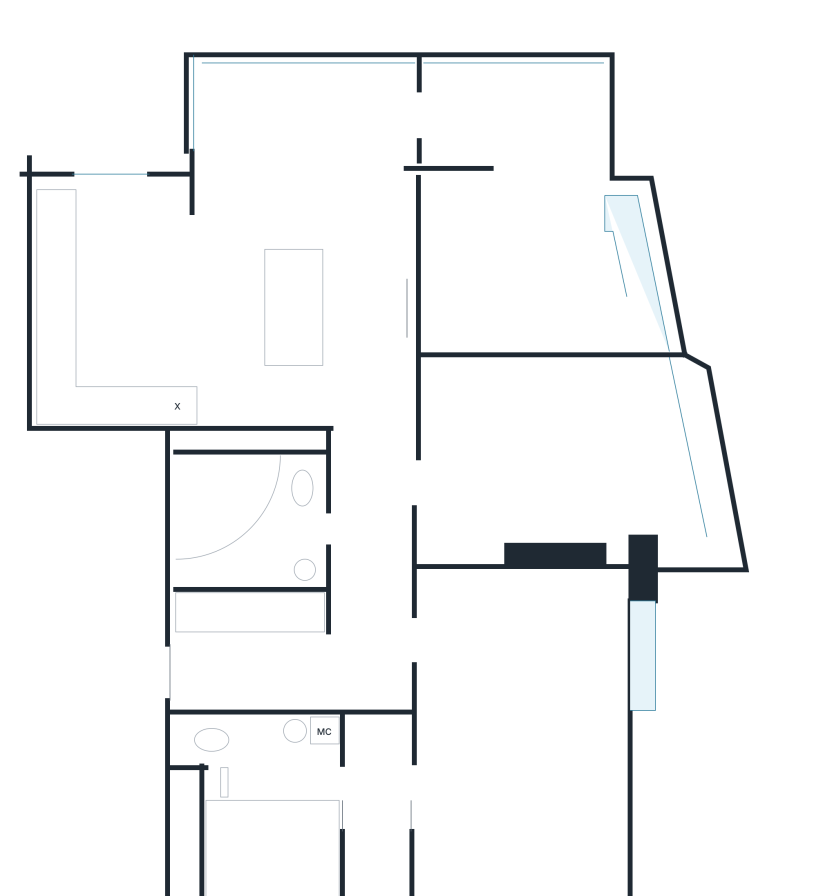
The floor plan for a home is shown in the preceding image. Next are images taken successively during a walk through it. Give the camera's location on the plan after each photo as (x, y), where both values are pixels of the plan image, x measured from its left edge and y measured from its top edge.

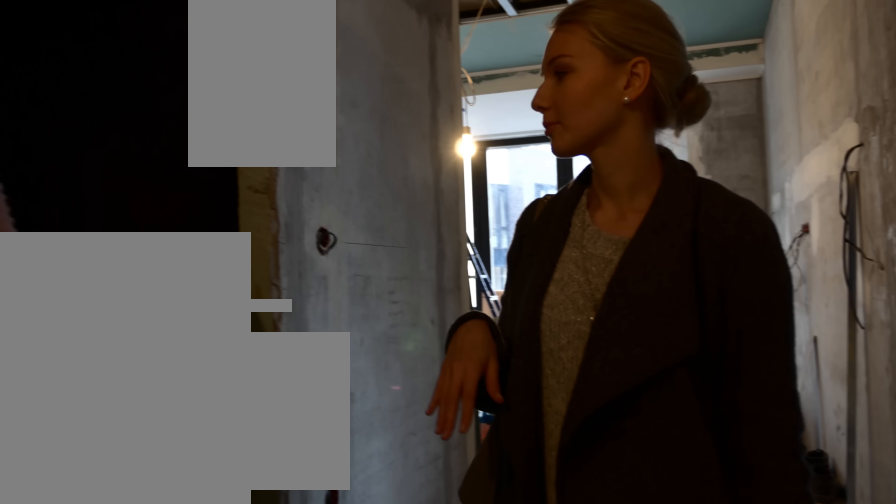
(363, 565)
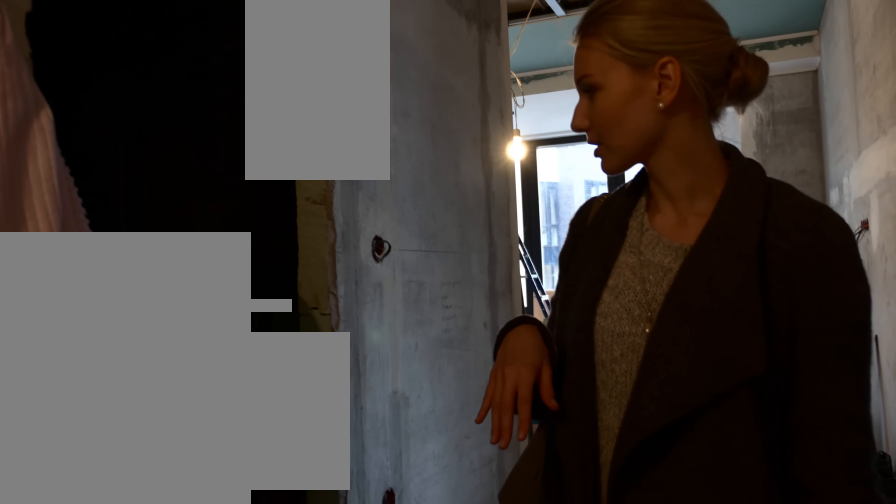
(363, 561)
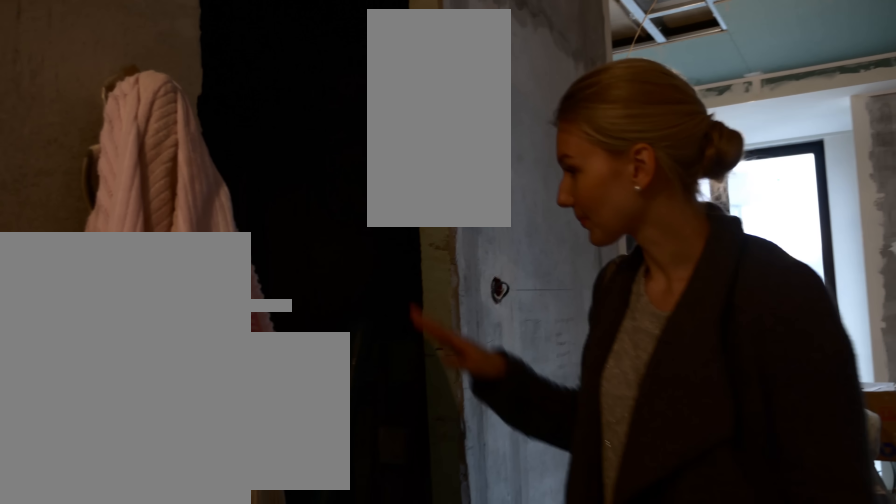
(363, 566)
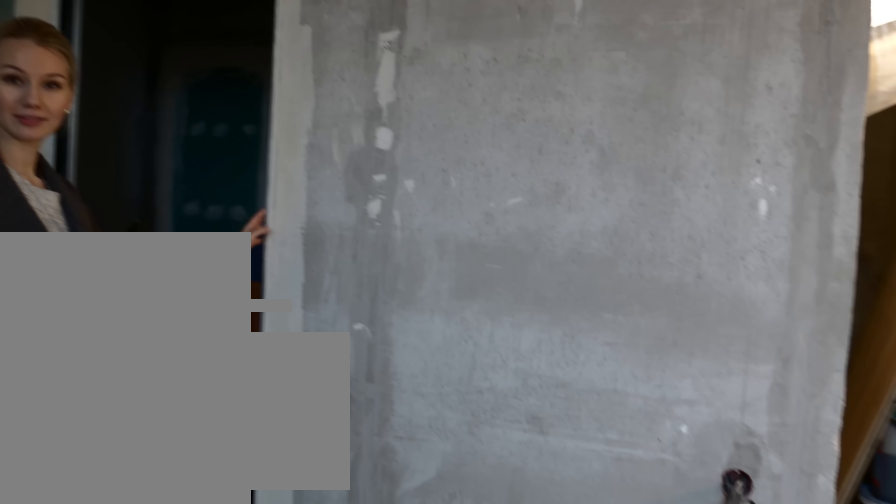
(566, 750)
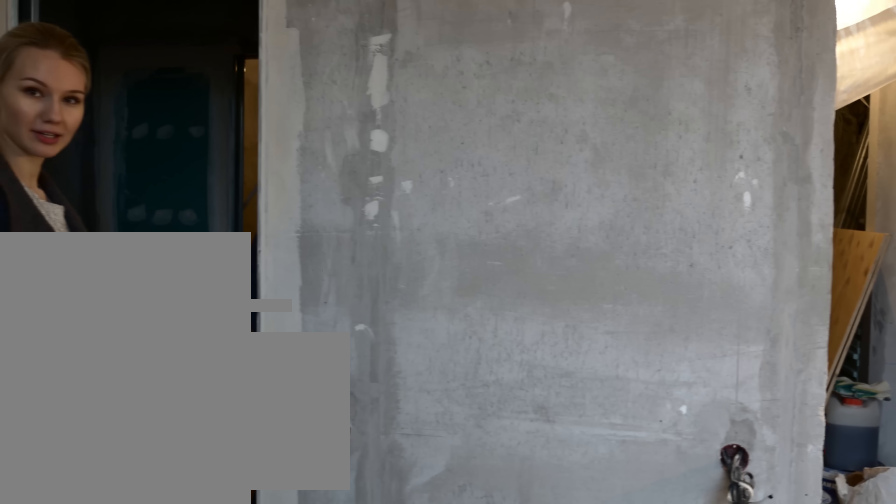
(565, 747)
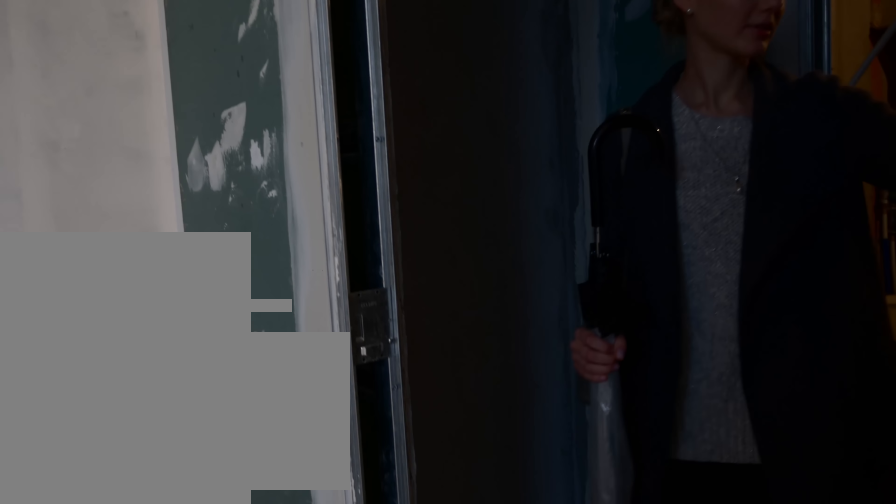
(450, 768)
